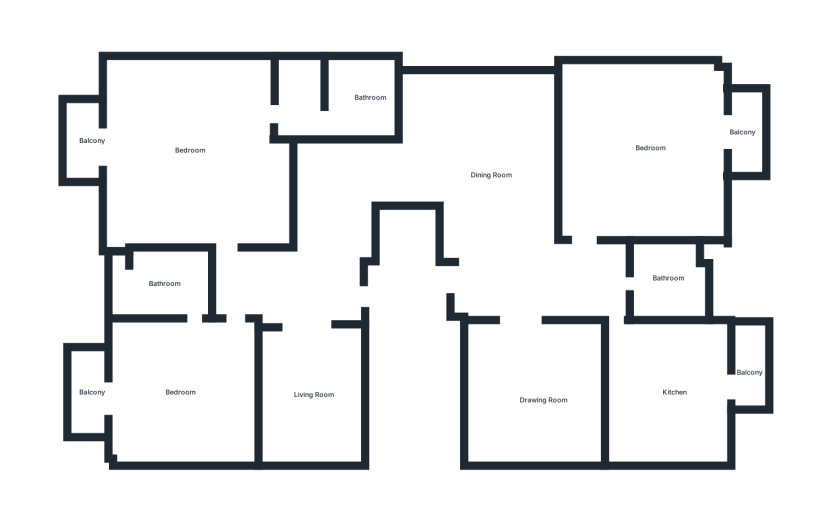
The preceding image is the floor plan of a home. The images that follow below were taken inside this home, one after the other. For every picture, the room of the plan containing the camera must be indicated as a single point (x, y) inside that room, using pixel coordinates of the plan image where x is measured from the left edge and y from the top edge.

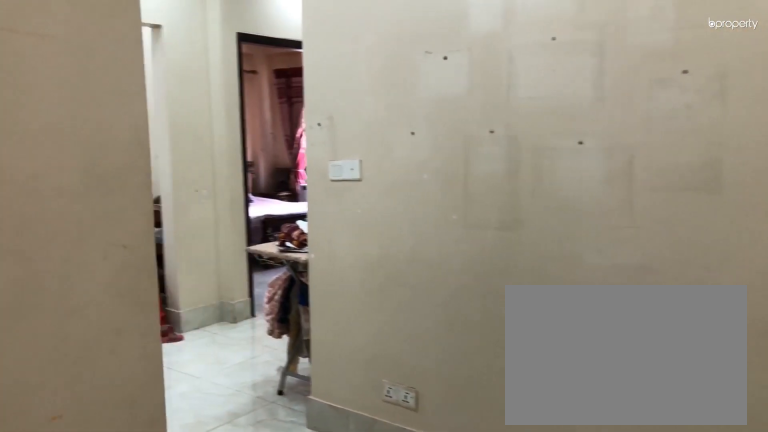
(336, 184)
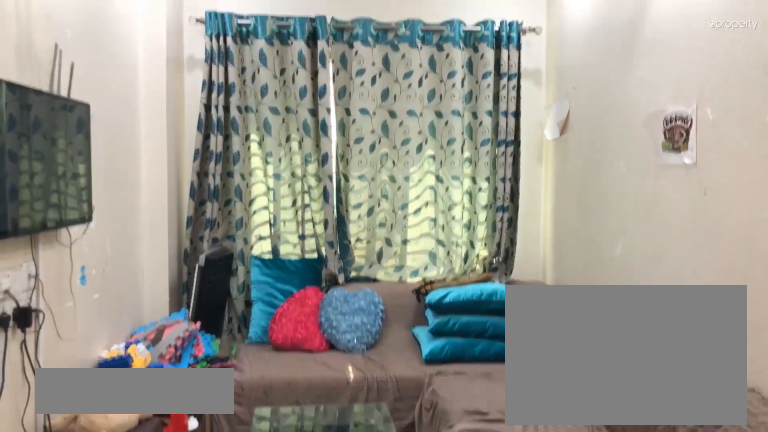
(310, 390)
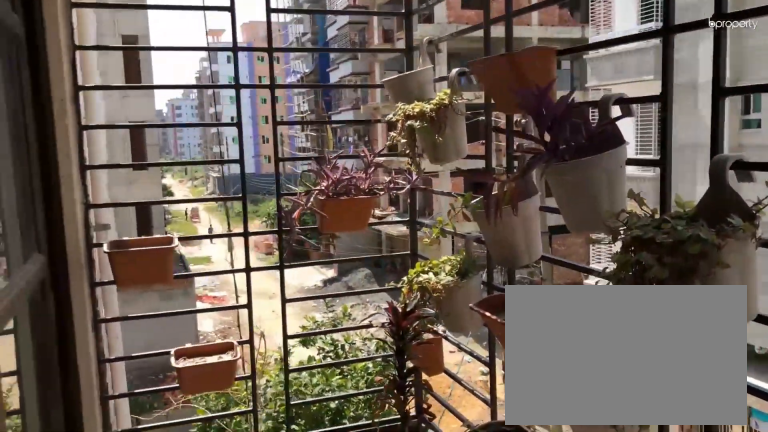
(88, 395)
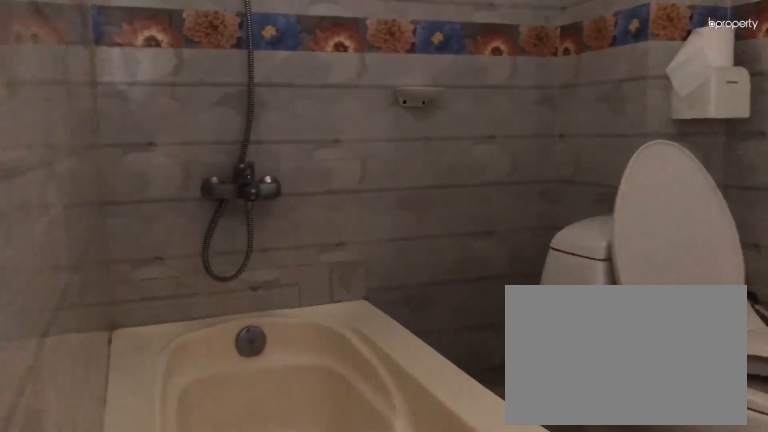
(166, 279)
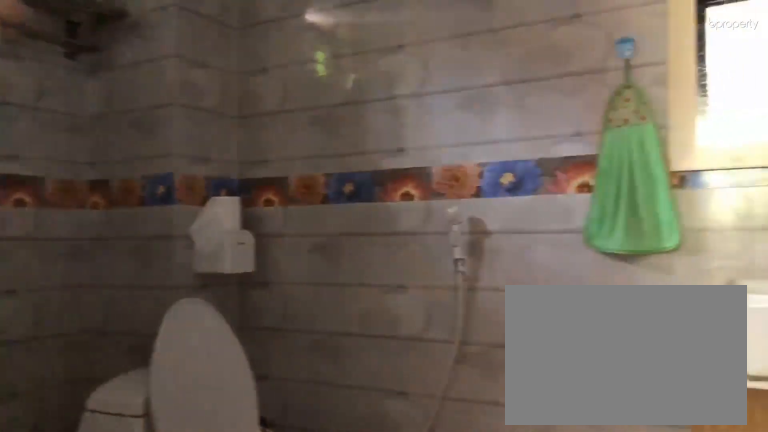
(166, 279)
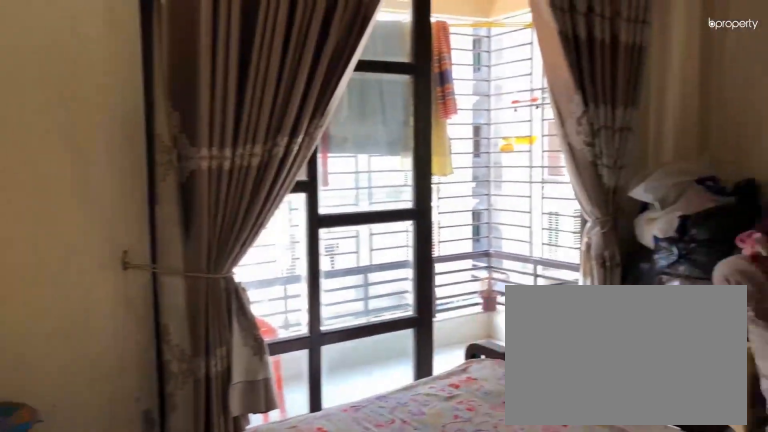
(180, 145)
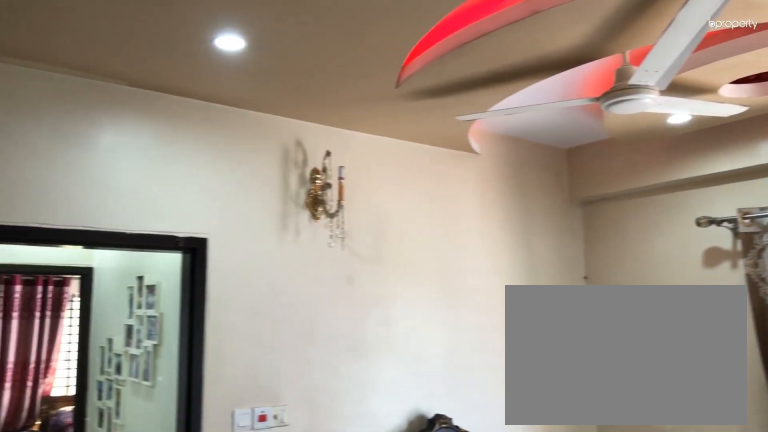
(160, 145)
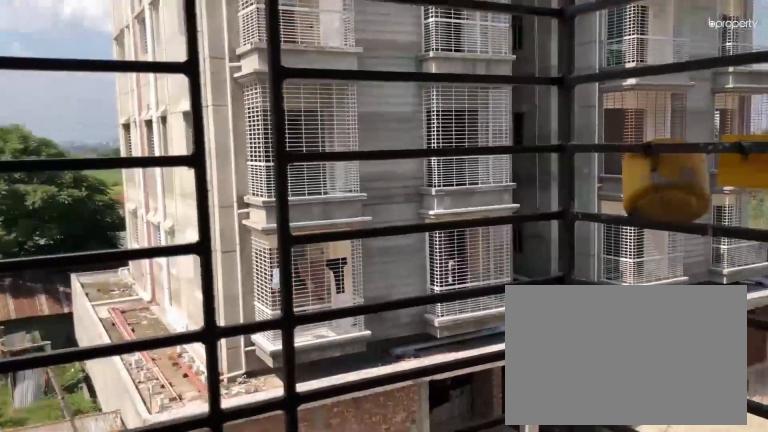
(85, 141)
